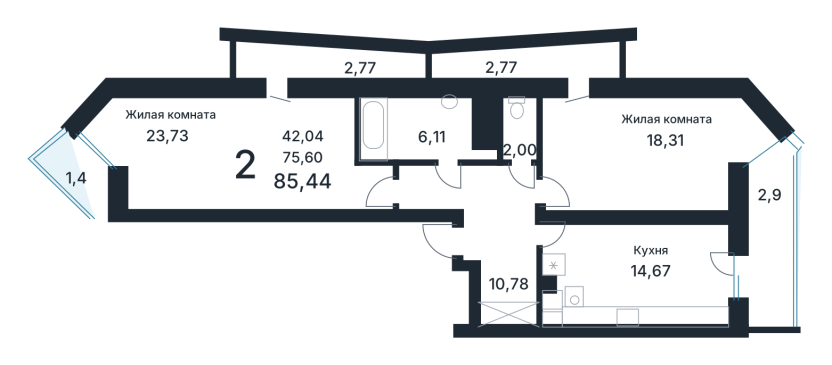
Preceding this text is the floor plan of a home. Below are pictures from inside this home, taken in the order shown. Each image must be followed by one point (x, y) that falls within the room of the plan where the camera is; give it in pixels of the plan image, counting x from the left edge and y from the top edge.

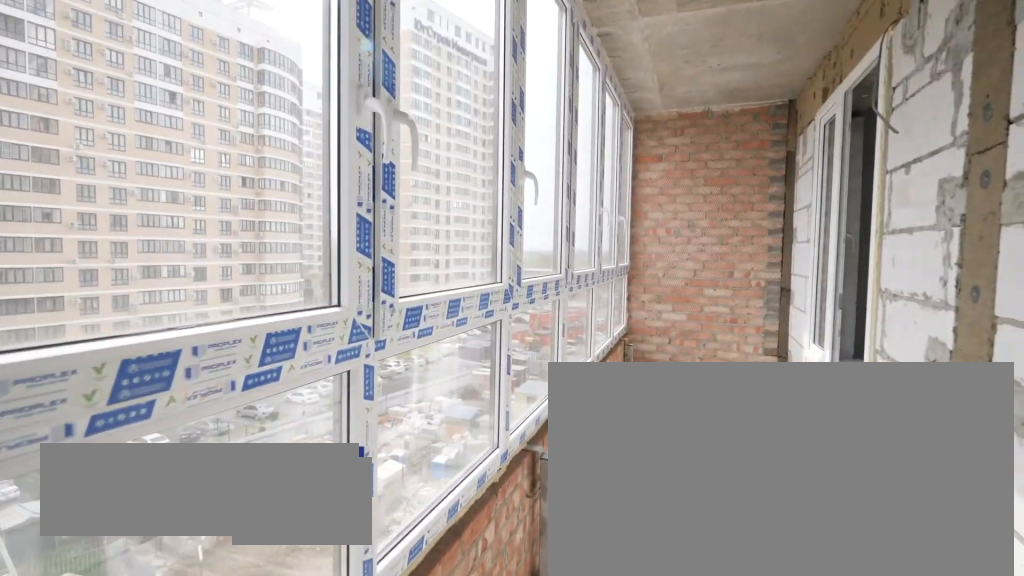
(769, 239)
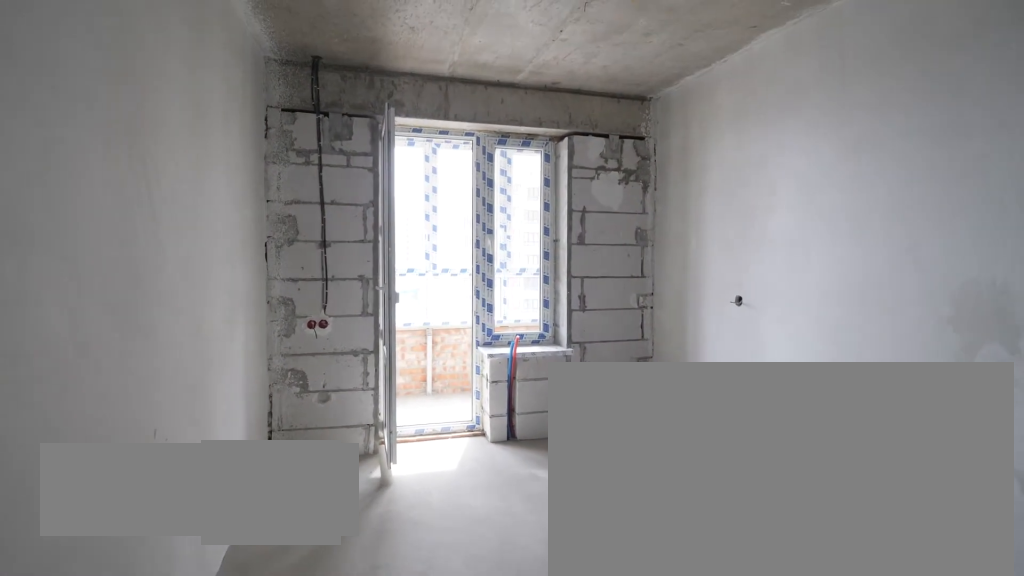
(641, 273)
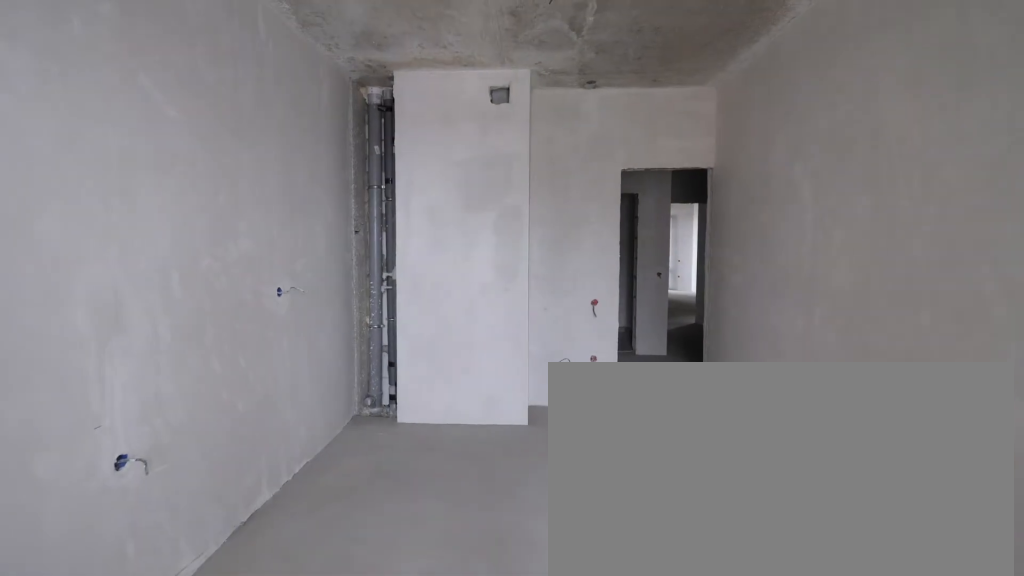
(641, 273)
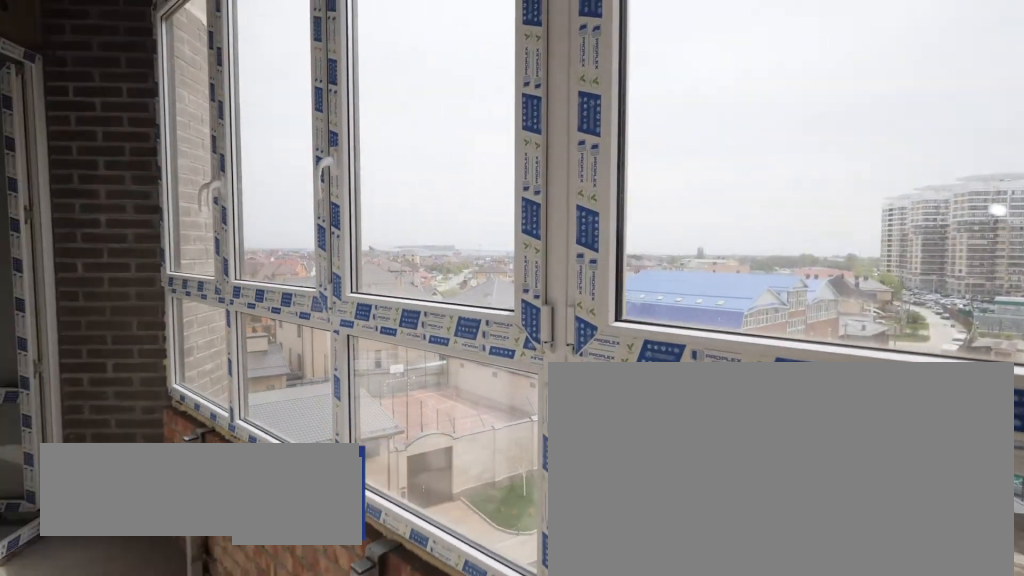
(768, 239)
